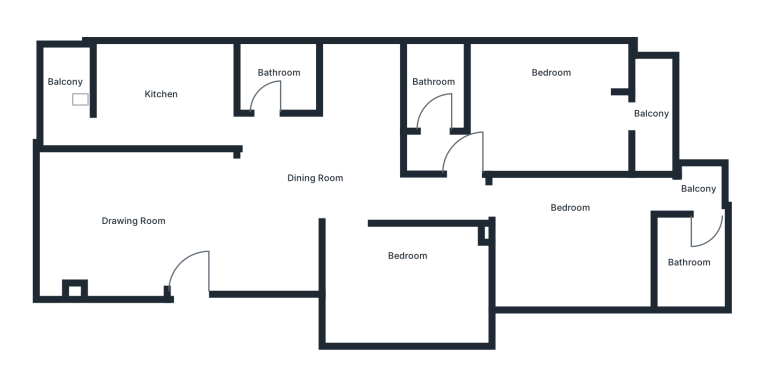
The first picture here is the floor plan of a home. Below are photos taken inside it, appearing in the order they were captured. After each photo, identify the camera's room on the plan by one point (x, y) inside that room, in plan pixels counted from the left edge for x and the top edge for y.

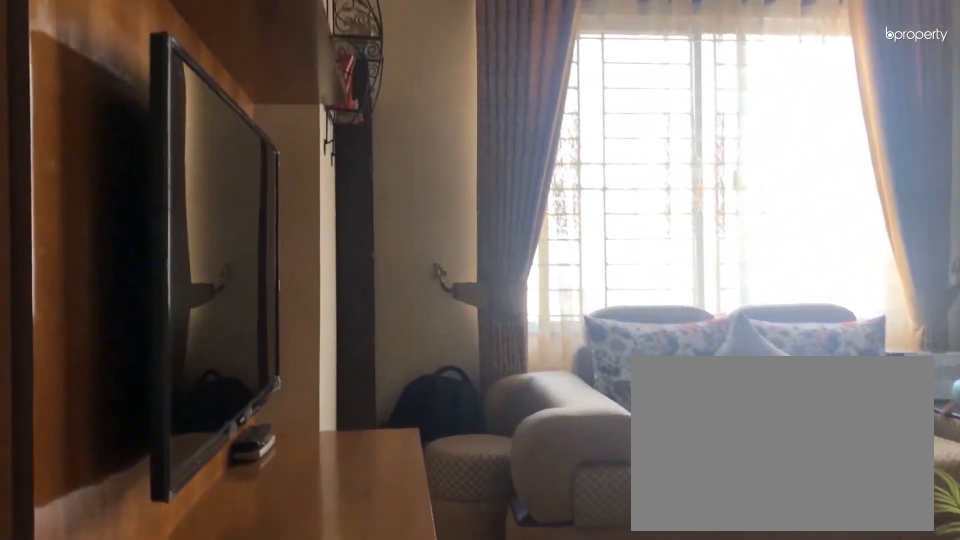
(137, 224)
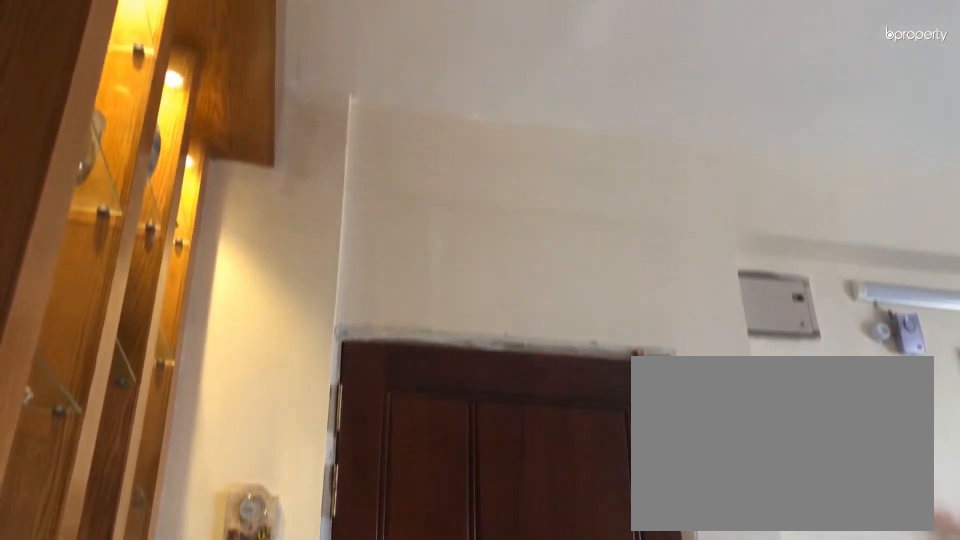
(137, 224)
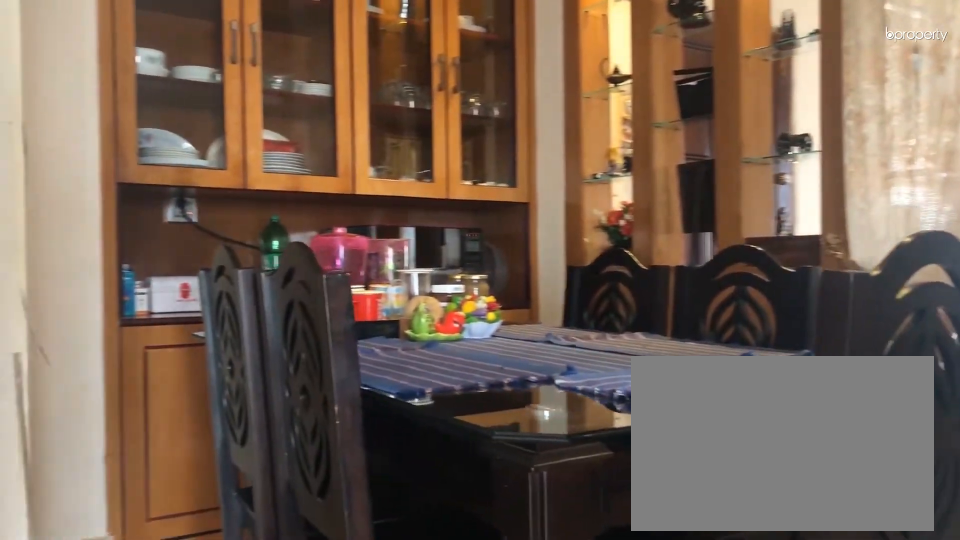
(314, 176)
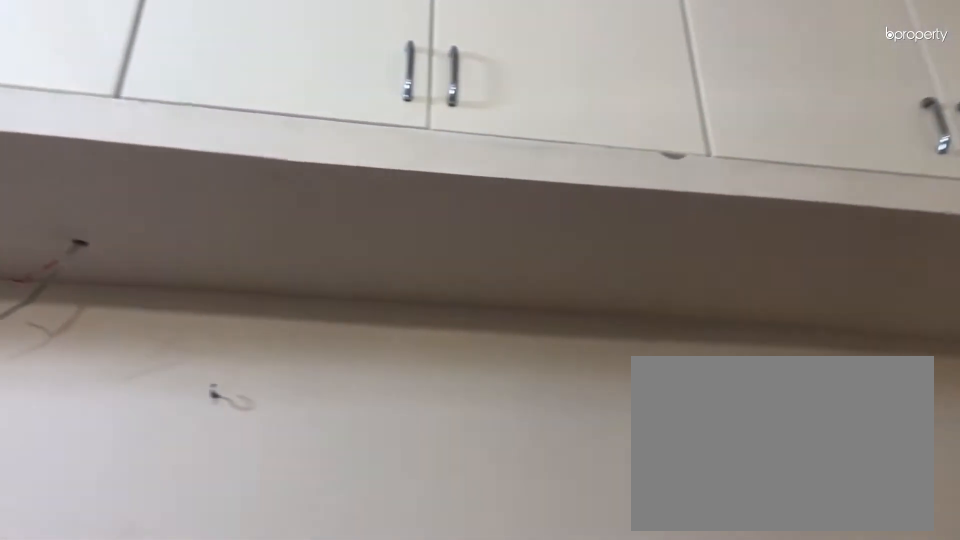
(409, 286)
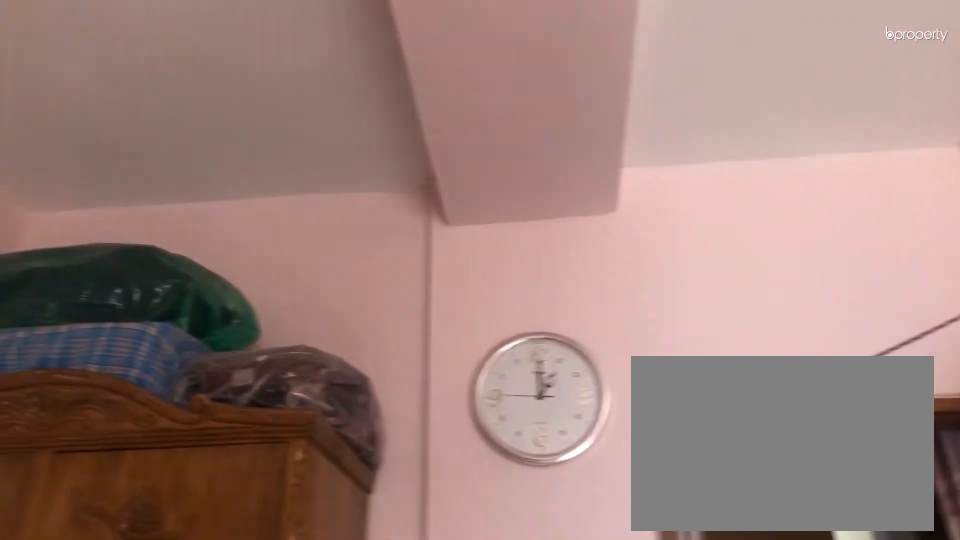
(570, 247)
